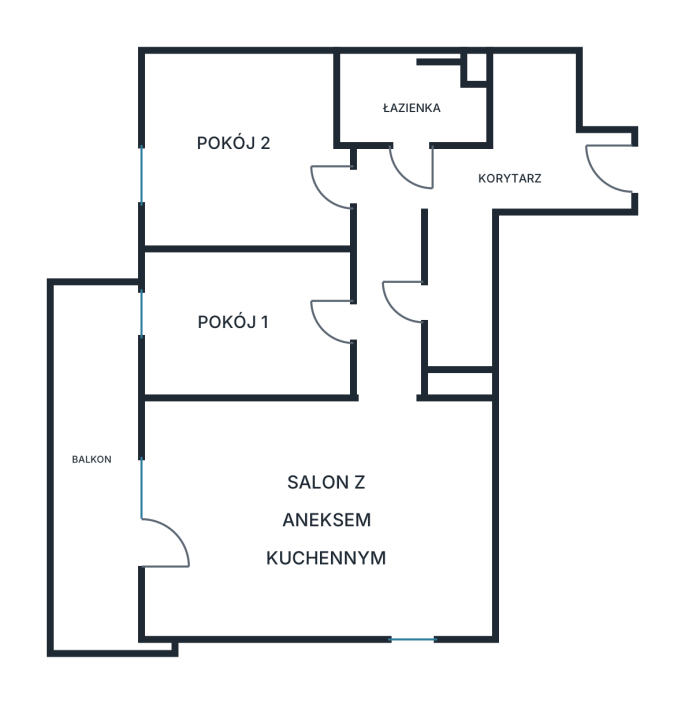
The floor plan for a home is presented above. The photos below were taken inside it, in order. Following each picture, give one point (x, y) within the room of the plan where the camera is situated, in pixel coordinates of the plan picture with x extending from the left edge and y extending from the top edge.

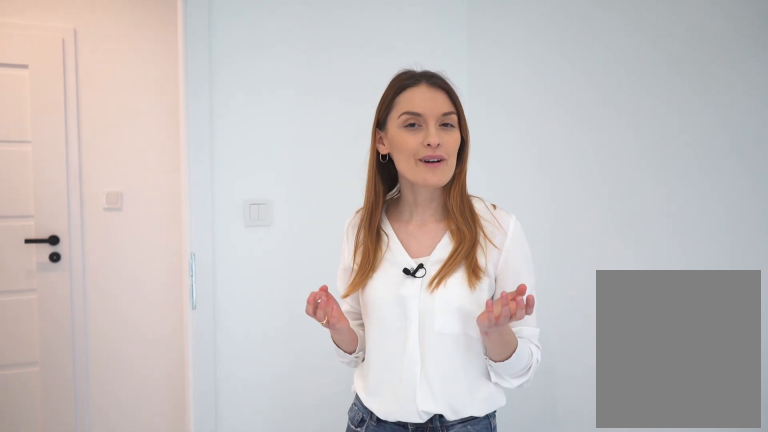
(243, 324)
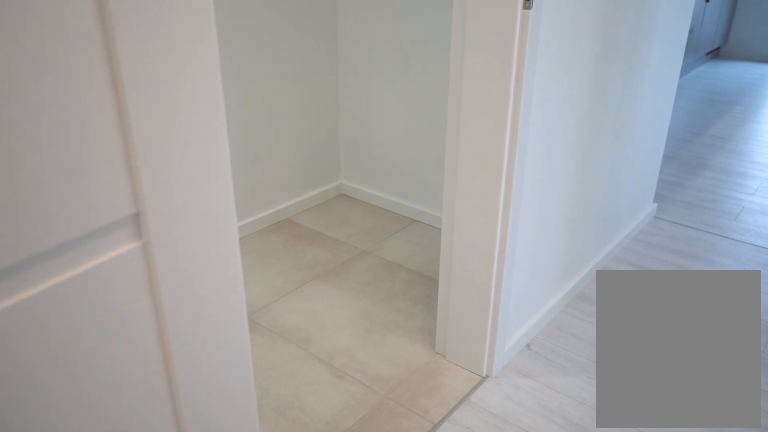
(458, 289)
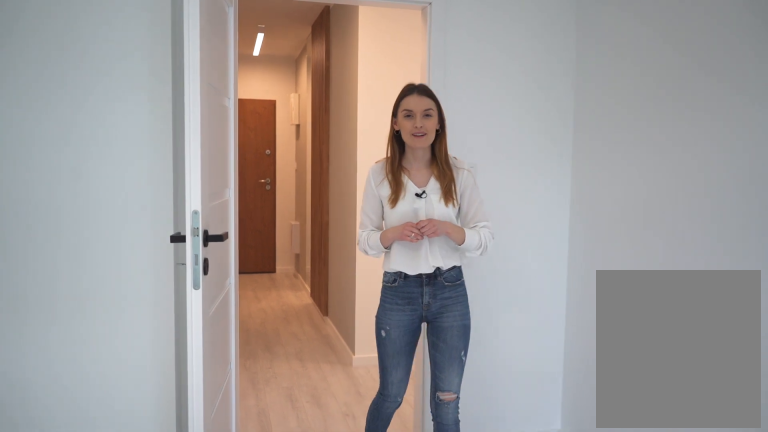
(240, 152)
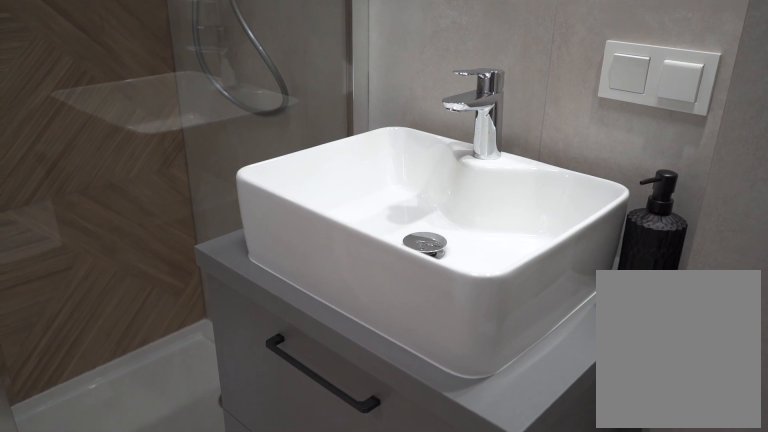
(408, 104)
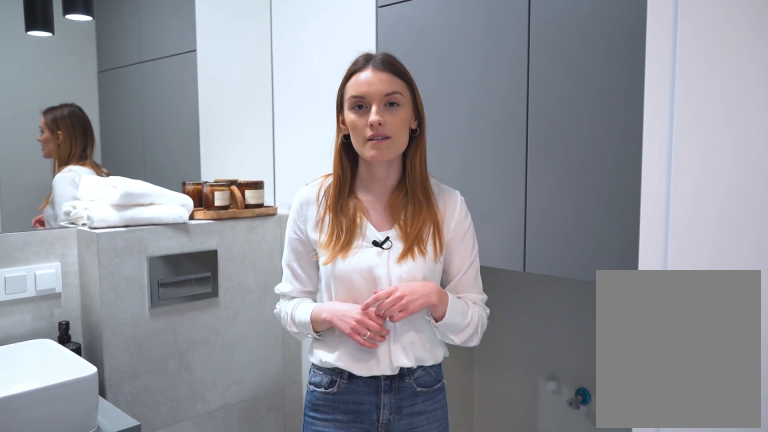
(409, 105)
